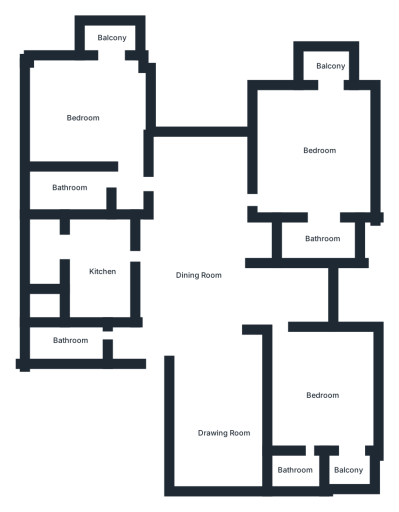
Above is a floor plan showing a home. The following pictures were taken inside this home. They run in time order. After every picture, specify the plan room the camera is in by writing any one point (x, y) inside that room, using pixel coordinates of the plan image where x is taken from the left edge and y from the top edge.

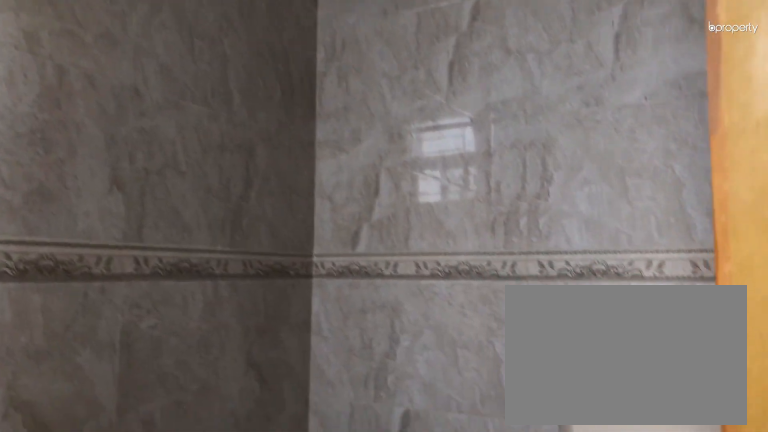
(327, 239)
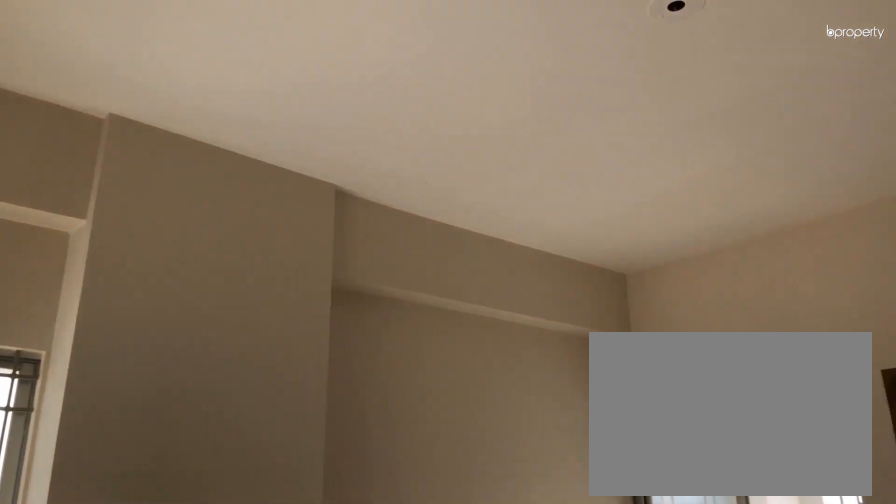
(331, 406)
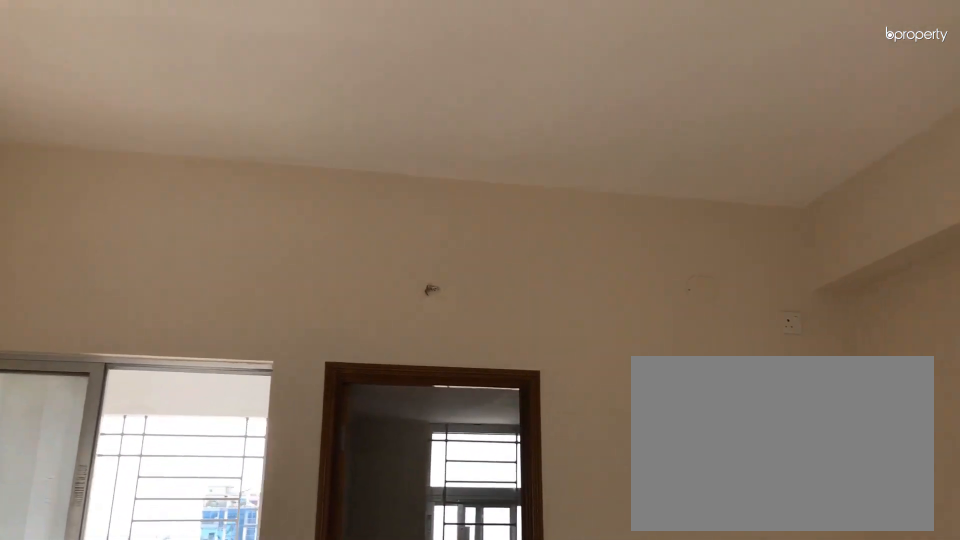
(331, 406)
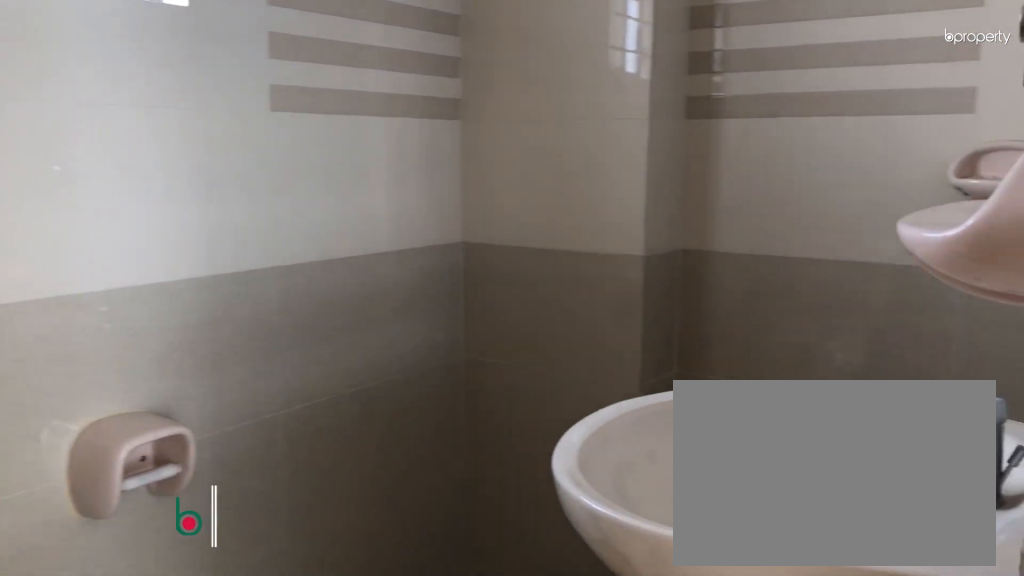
(294, 473)
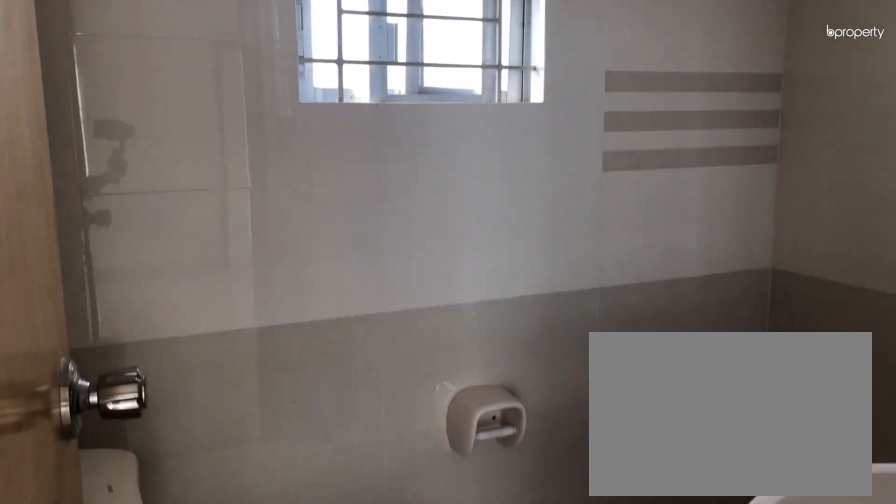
(294, 473)
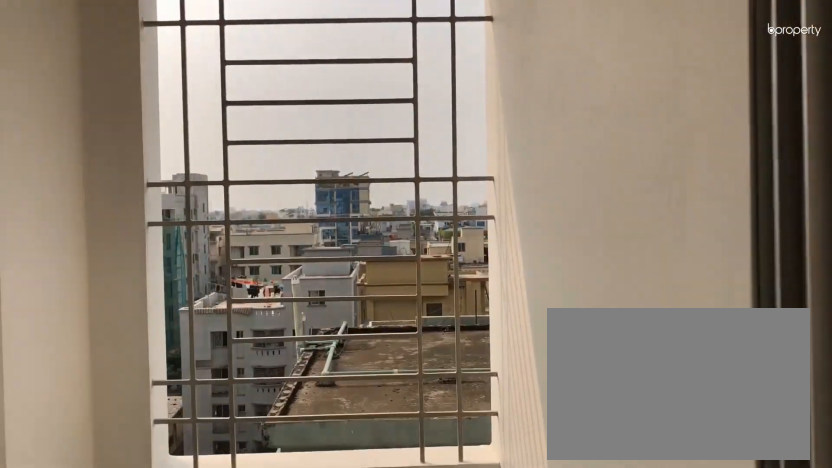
(349, 473)
